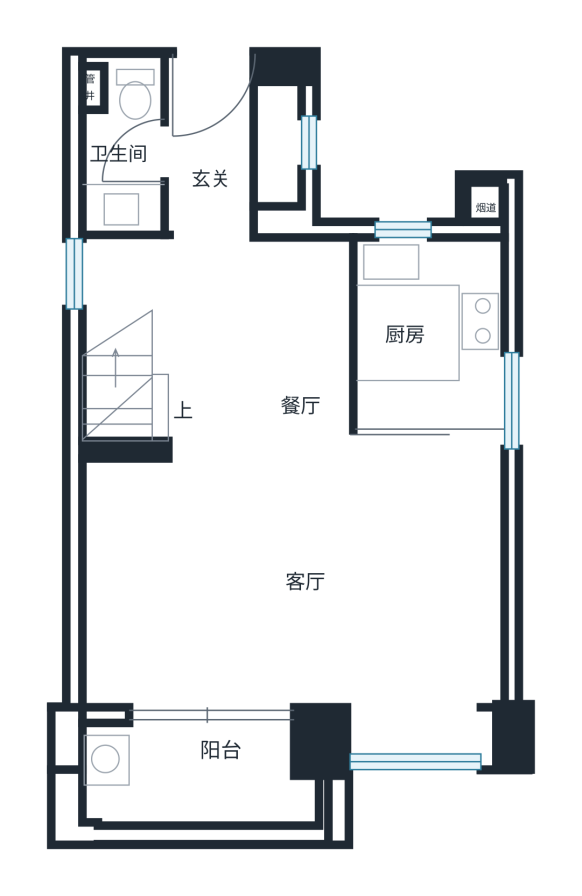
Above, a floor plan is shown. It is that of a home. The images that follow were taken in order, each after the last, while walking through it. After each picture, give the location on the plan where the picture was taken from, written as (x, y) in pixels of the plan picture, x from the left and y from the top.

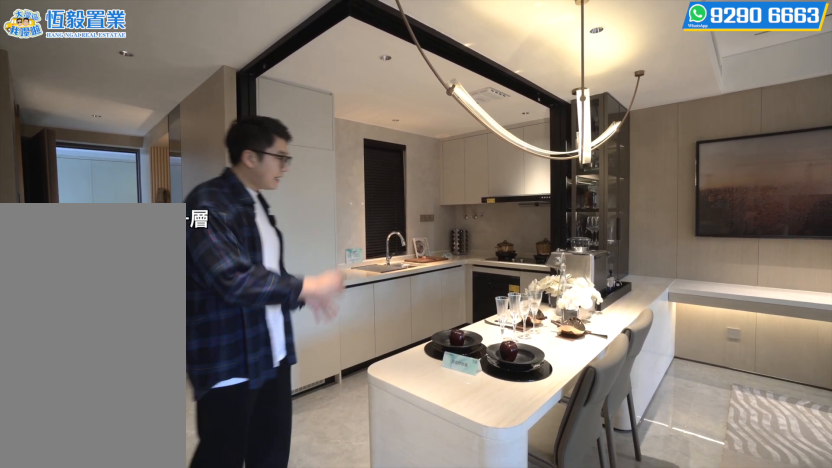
(231, 359)
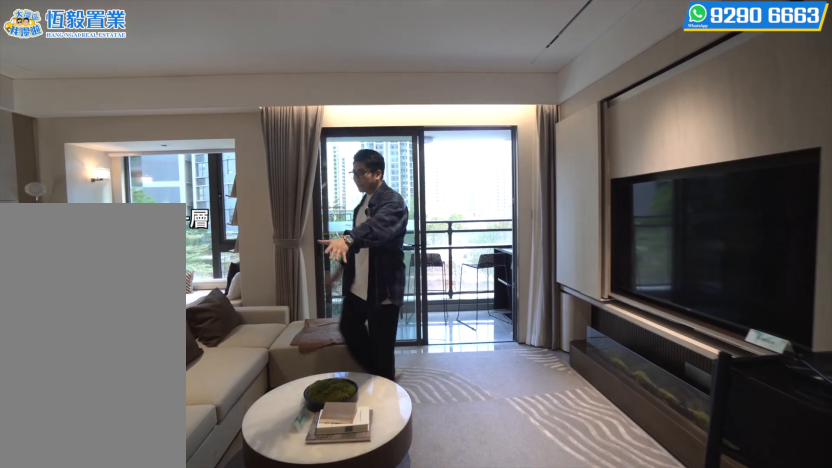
(225, 607)
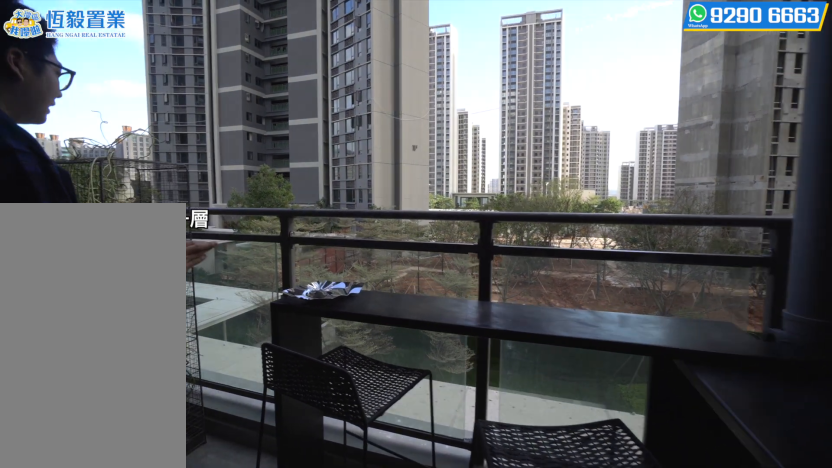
(193, 730)
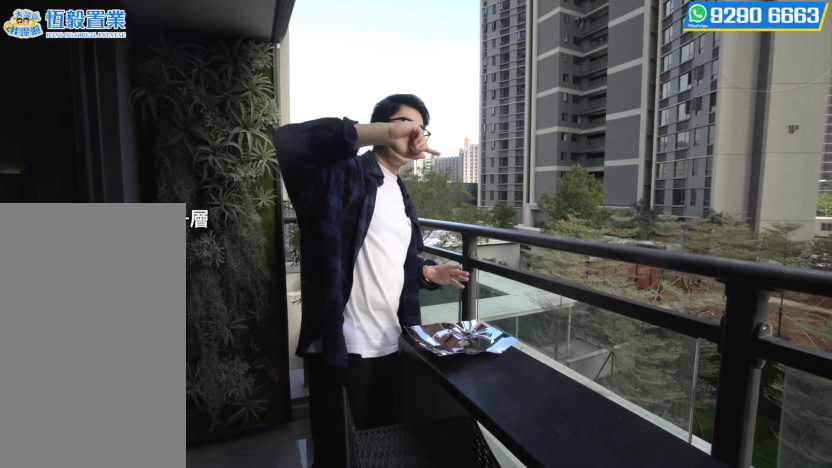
(230, 778)
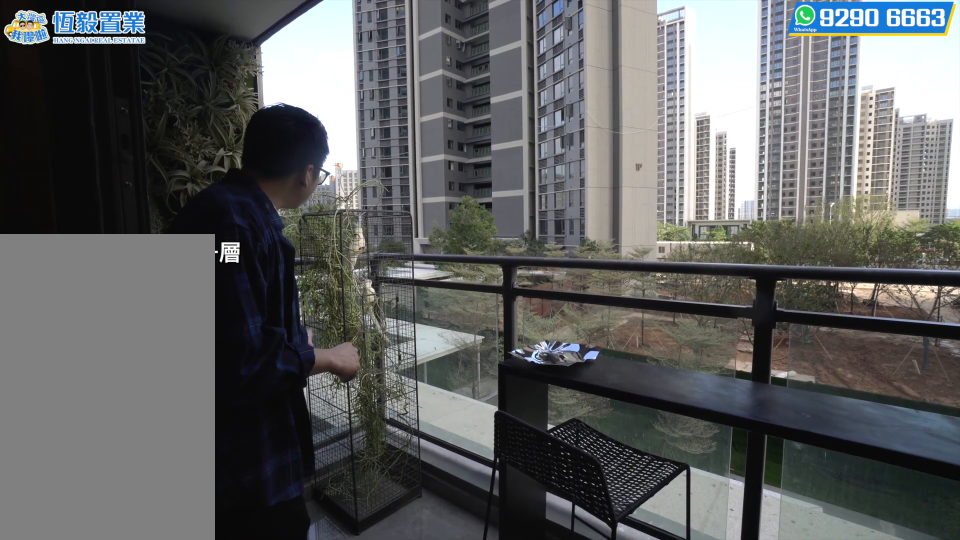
(230, 779)
